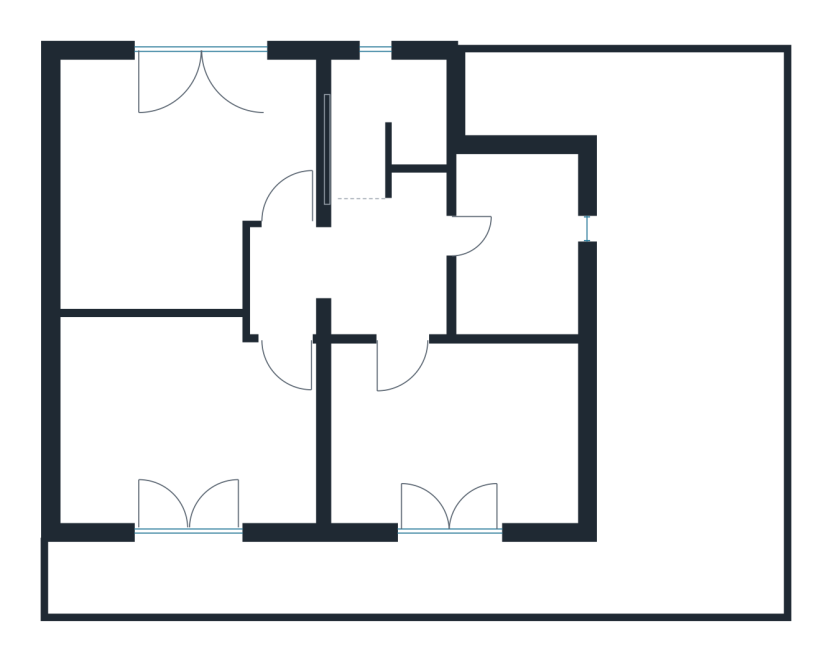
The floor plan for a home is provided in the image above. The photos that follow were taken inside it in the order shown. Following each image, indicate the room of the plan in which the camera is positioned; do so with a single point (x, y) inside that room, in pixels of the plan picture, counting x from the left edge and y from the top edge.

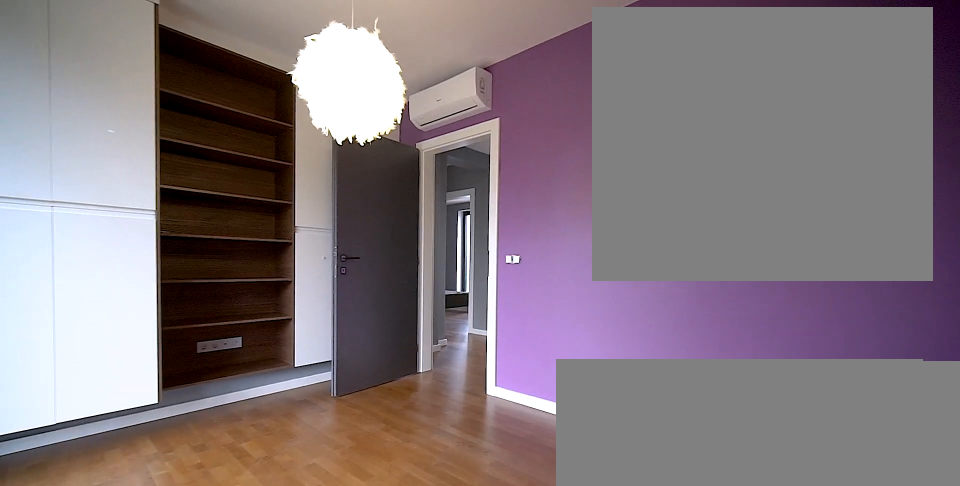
(451, 430)
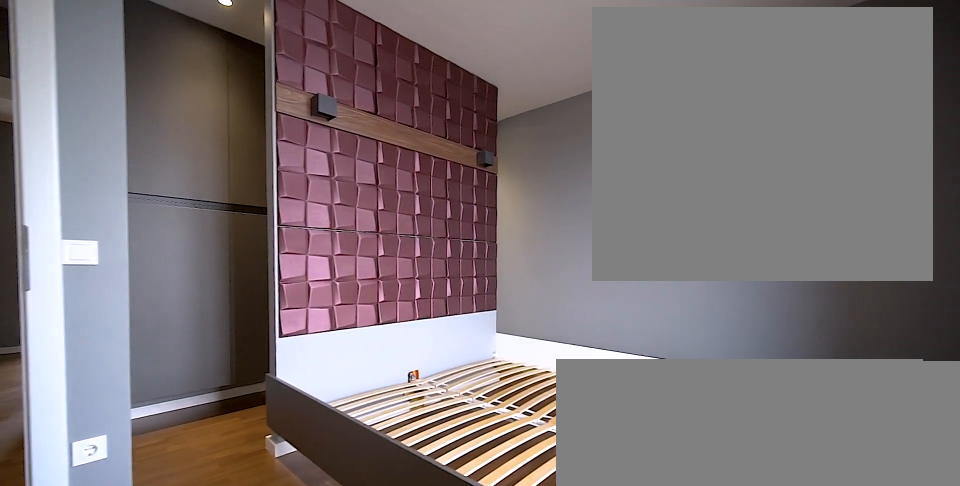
(186, 175)
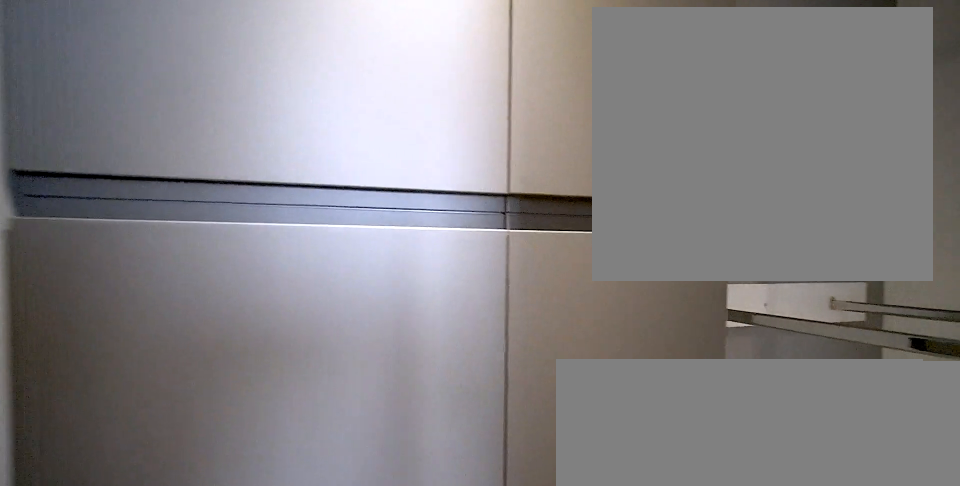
(185, 175)
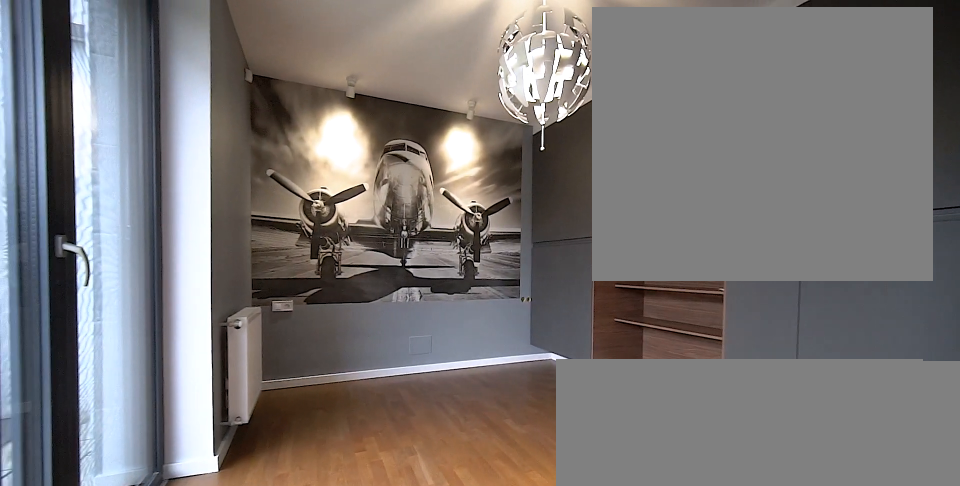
(201, 419)
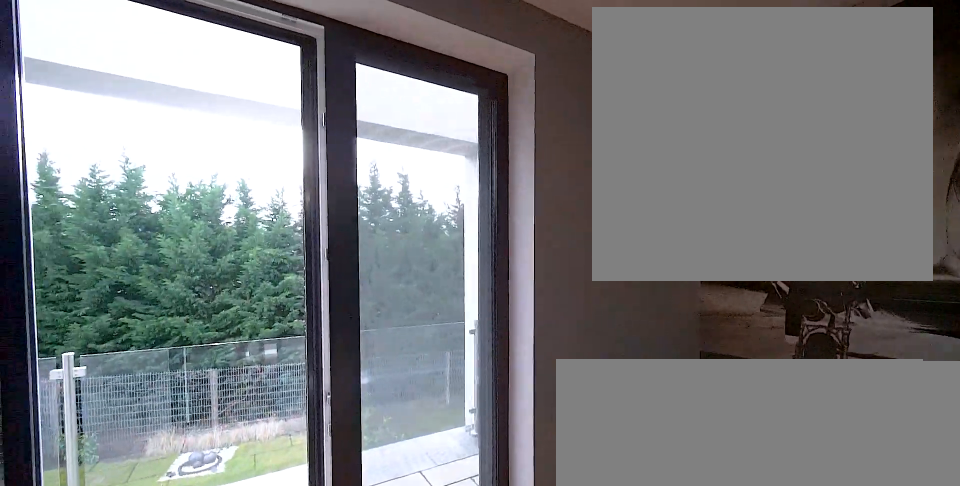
(201, 419)
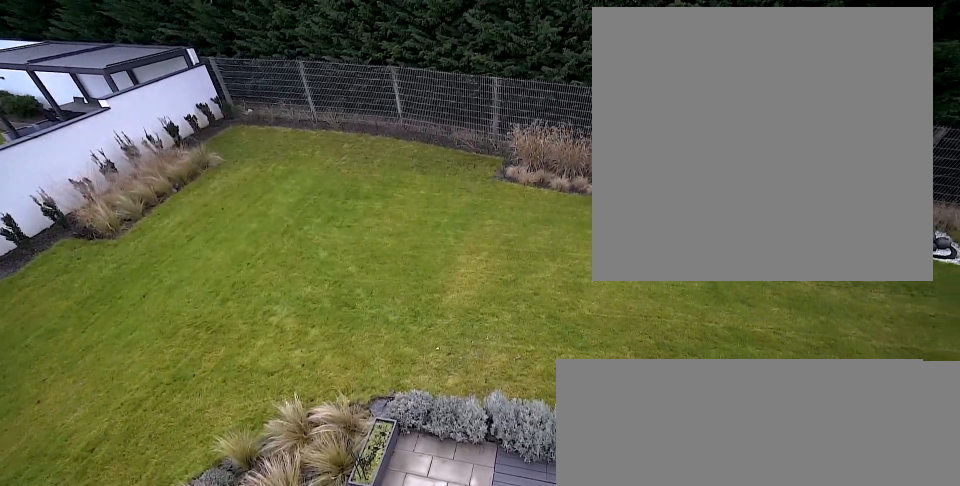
(694, 362)
